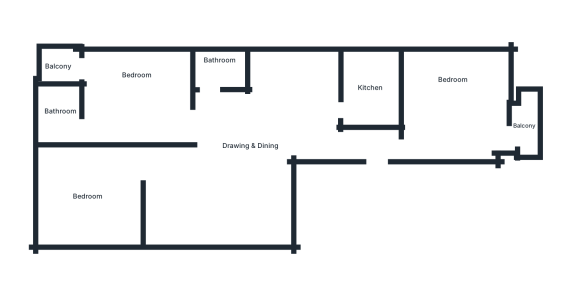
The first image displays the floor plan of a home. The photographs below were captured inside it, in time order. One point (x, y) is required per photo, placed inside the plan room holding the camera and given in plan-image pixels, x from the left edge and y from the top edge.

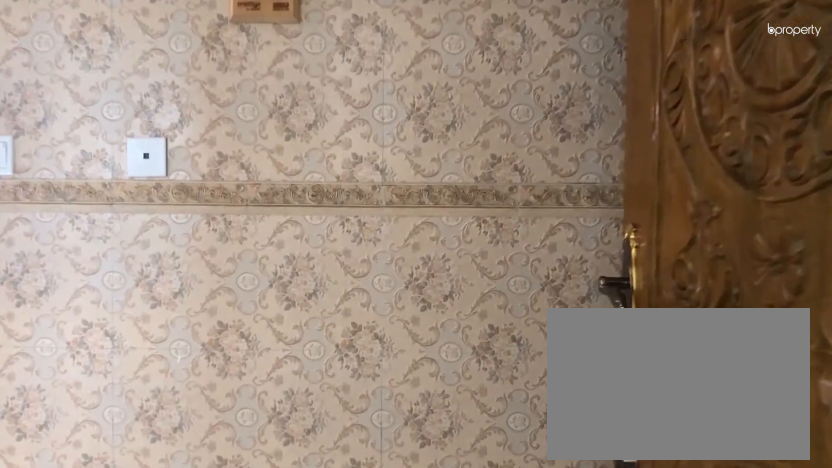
(337, 141)
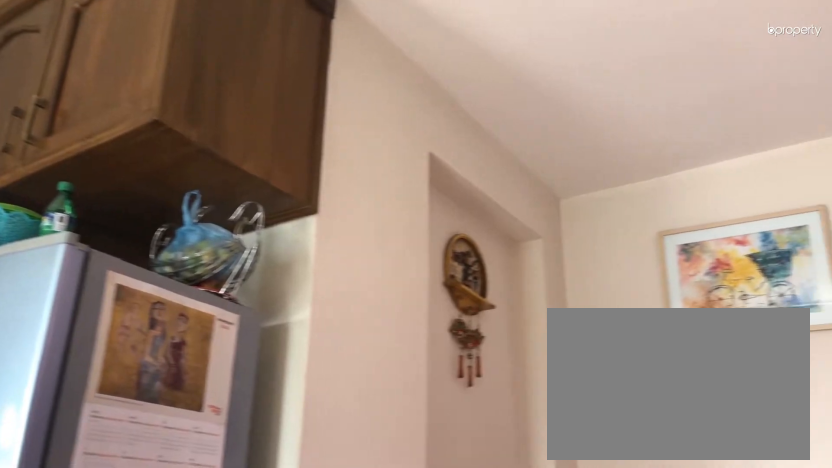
(256, 147)
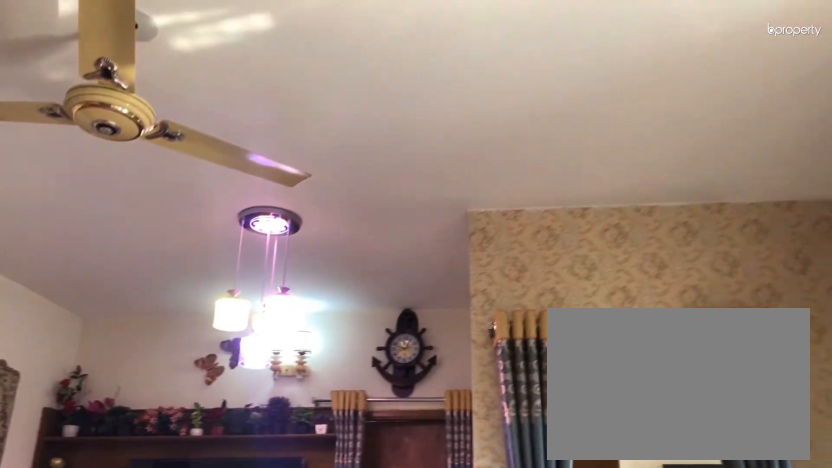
(256, 147)
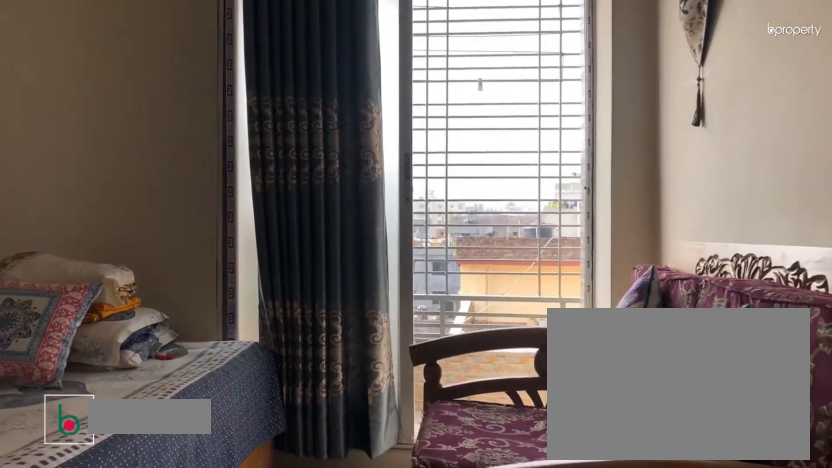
(454, 102)
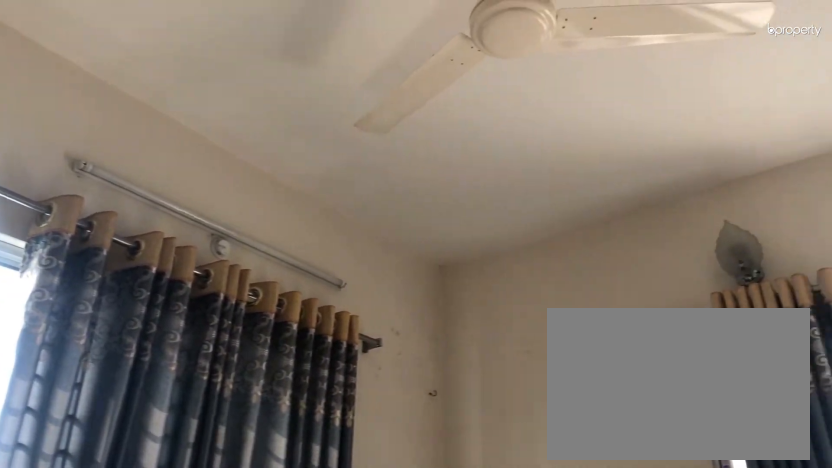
(454, 102)
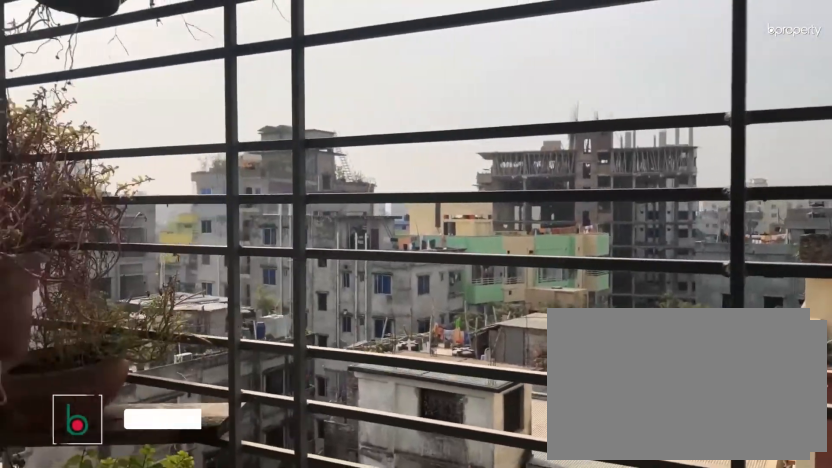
(524, 124)
